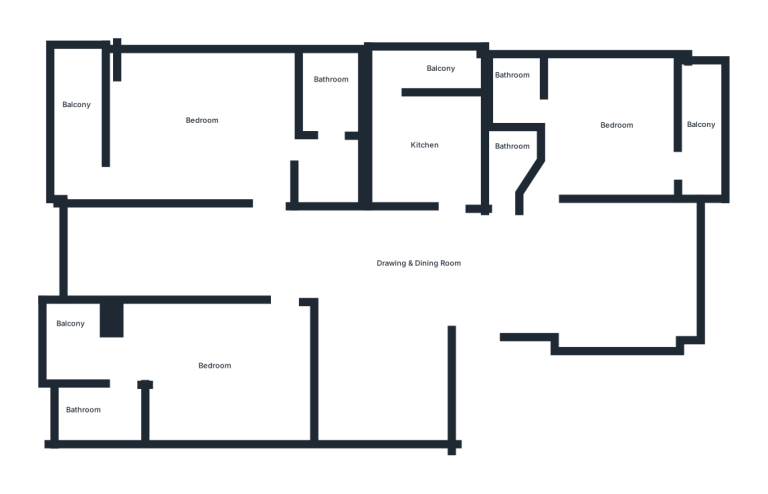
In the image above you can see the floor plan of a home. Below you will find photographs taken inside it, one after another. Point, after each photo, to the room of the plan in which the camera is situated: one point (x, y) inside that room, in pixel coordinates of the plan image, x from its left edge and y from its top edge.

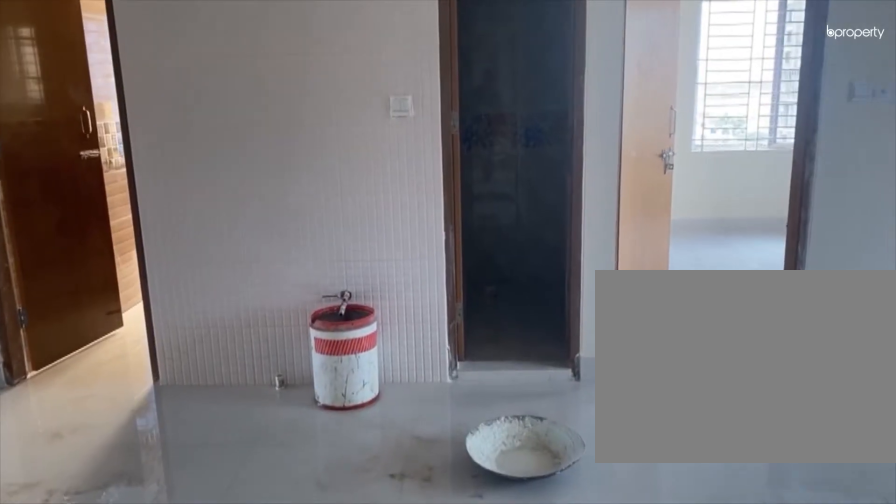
(456, 278)
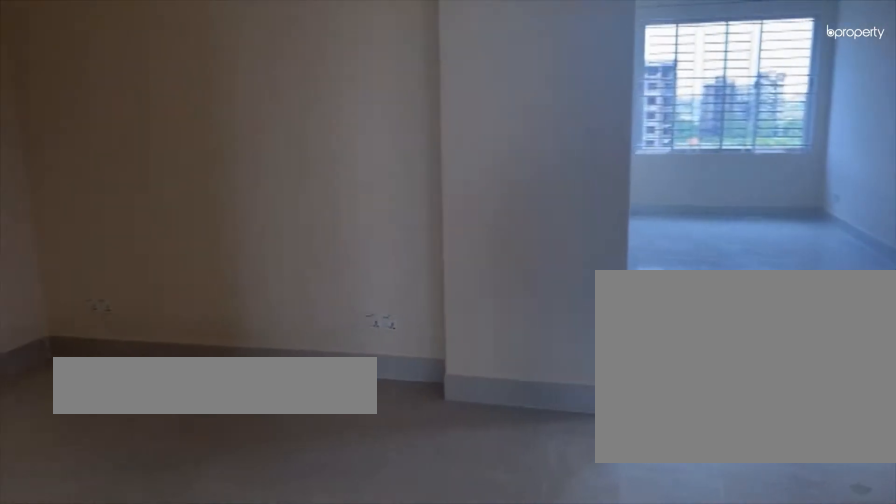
(374, 337)
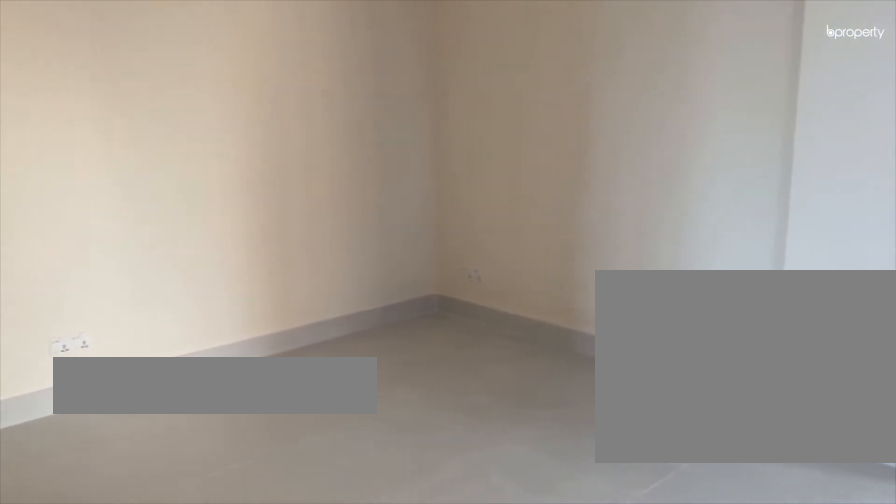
(373, 395)
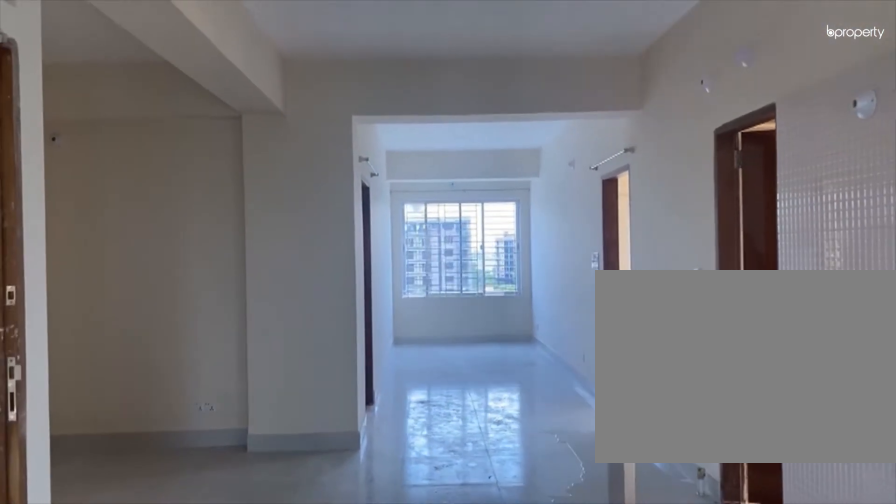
(383, 261)
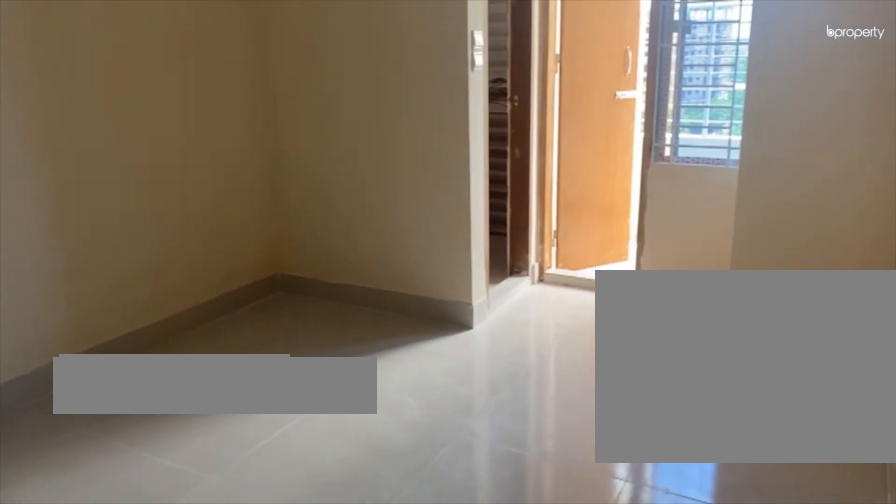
(210, 365)
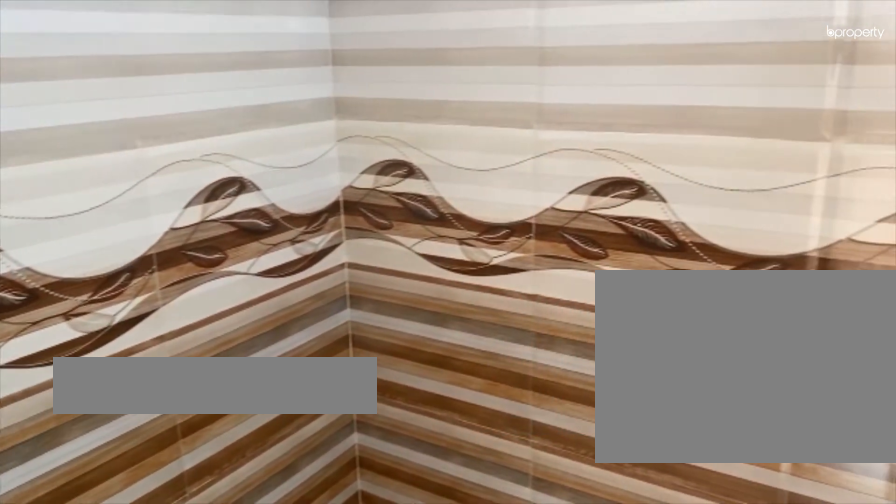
(95, 409)
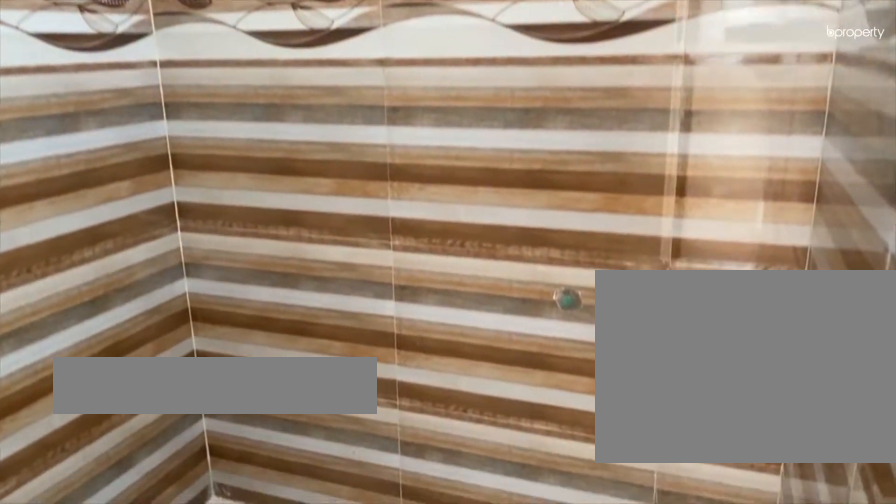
(95, 409)
